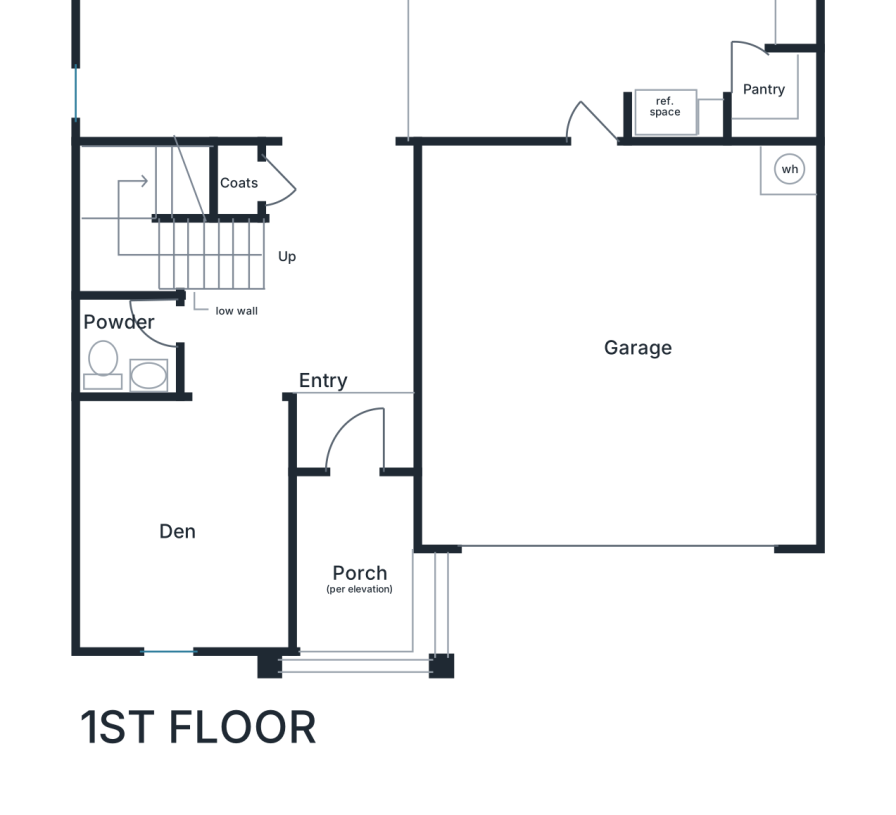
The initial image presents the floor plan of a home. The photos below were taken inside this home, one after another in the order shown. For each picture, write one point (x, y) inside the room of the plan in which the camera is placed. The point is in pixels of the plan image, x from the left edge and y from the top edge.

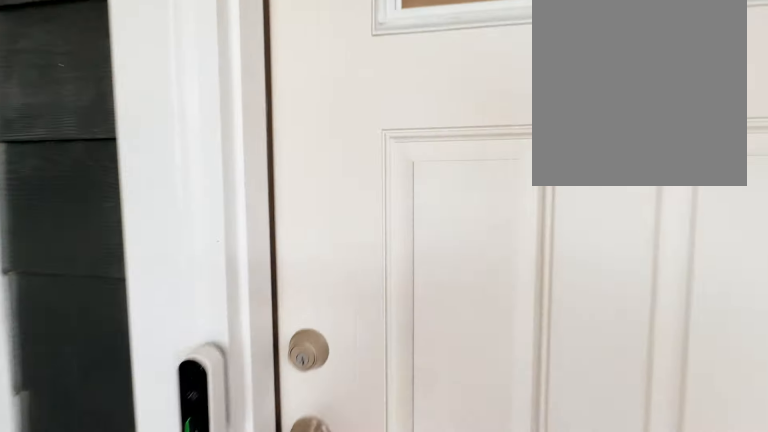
(355, 565)
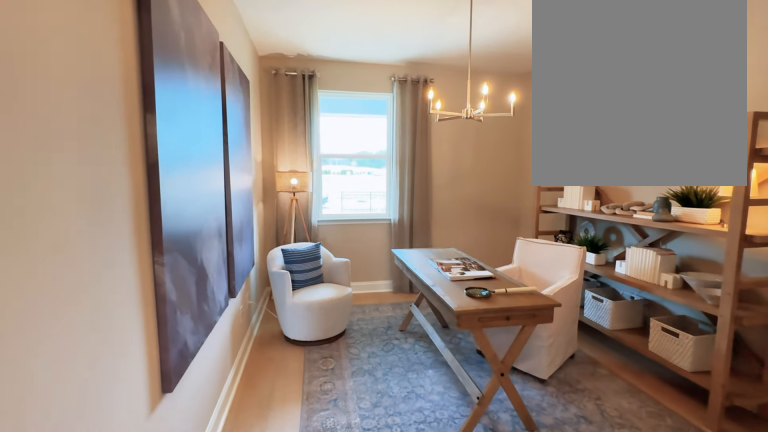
(184, 523)
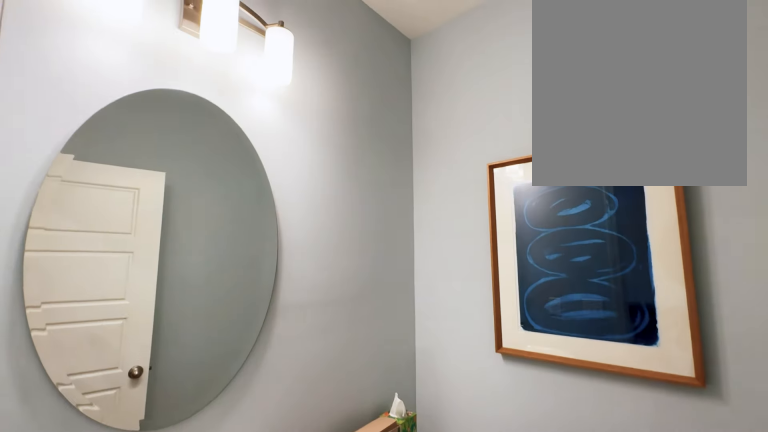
(129, 344)
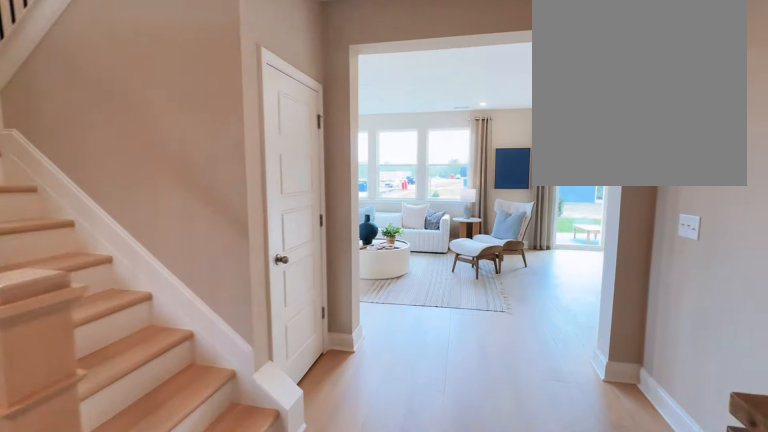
(298, 273)
